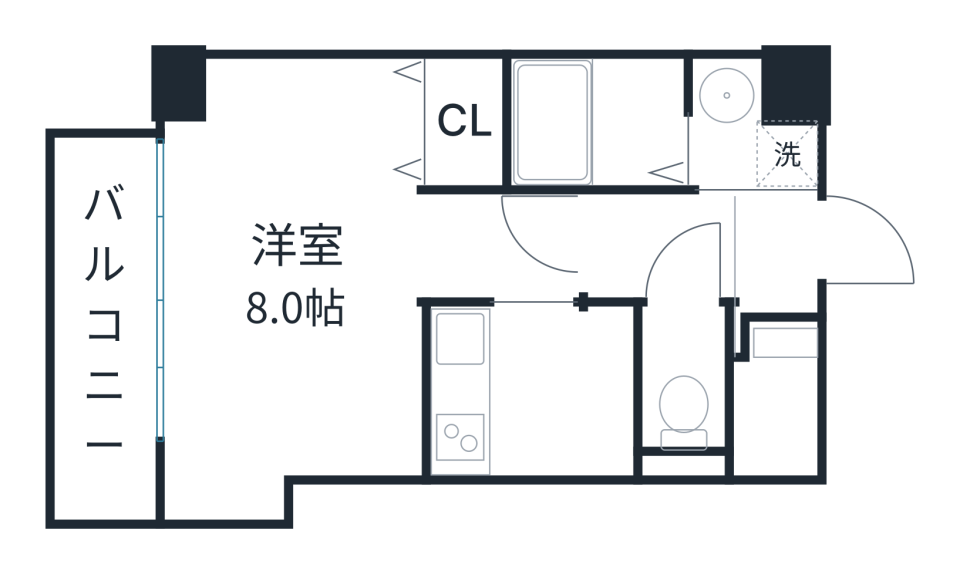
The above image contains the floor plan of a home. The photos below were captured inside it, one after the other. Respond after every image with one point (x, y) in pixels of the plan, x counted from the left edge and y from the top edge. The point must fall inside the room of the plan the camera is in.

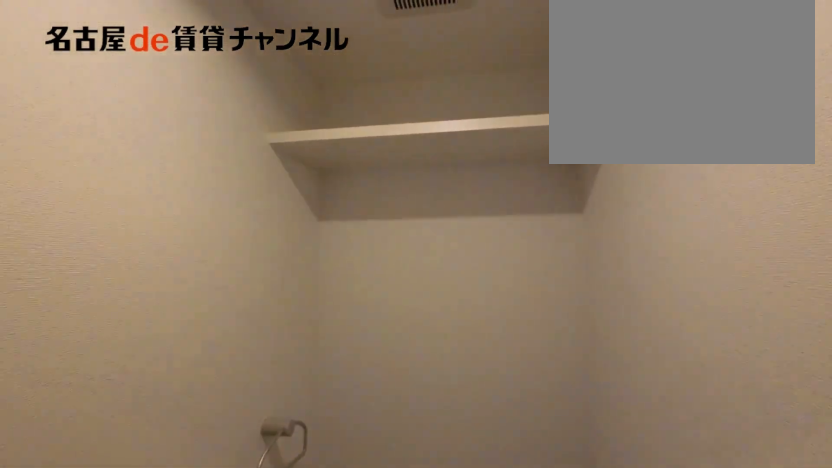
(684, 380)
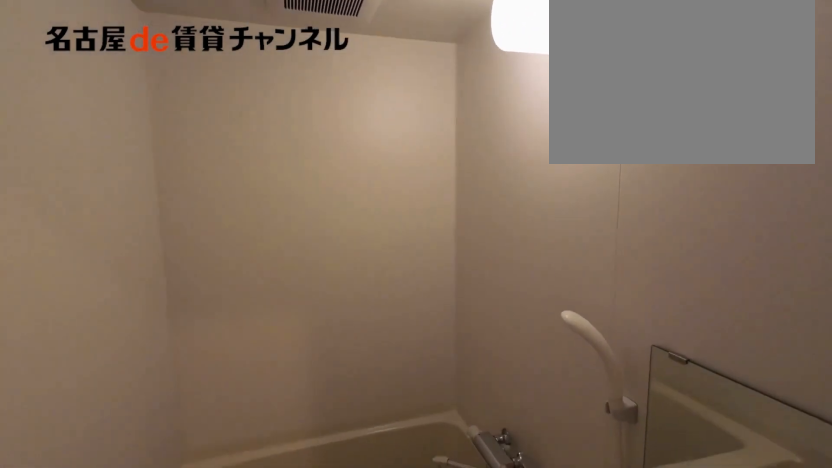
(598, 122)
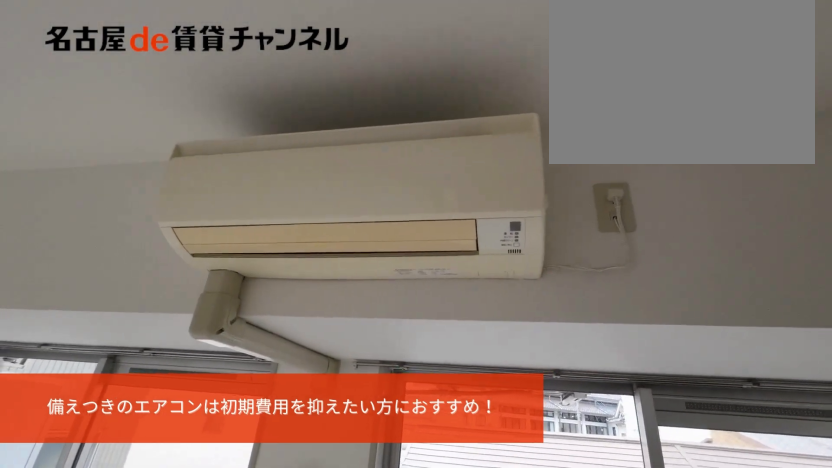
(318, 276)
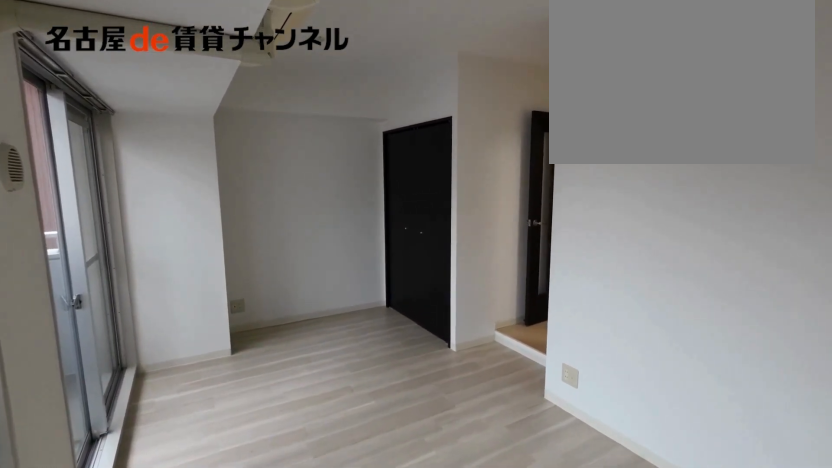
(318, 276)
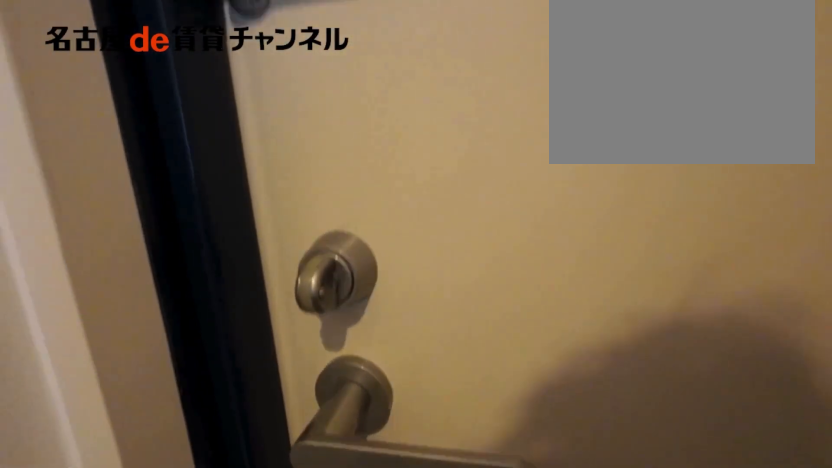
(773, 260)
